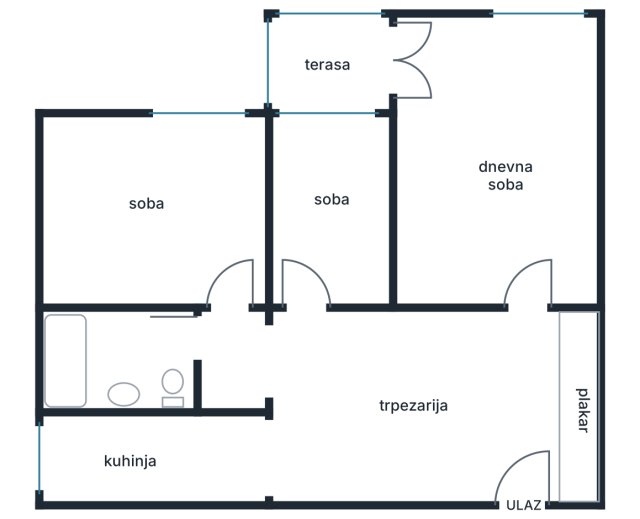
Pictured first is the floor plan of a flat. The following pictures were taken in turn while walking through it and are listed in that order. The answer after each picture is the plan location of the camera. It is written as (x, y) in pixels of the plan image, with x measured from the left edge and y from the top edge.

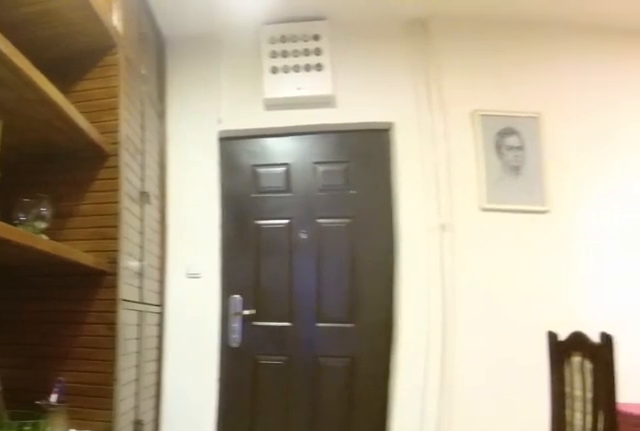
(535, 285)
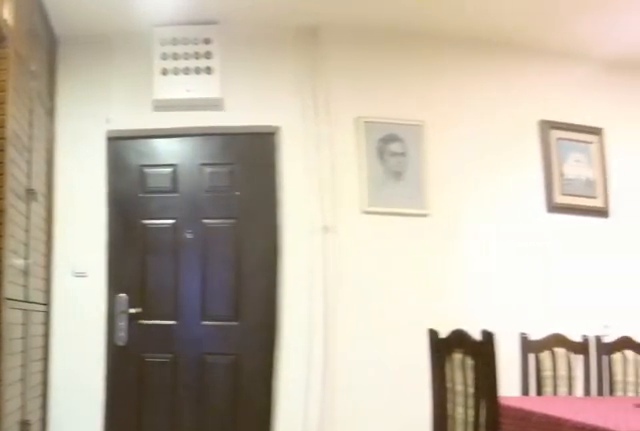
(537, 292)
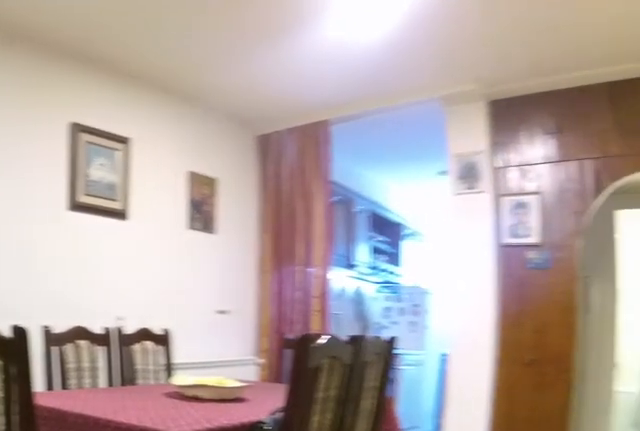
(537, 322)
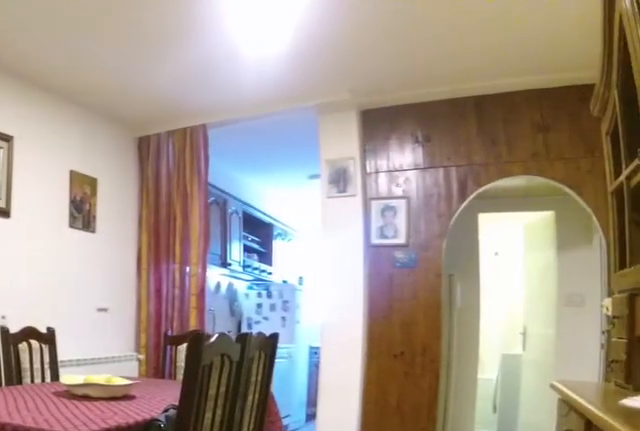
(530, 326)
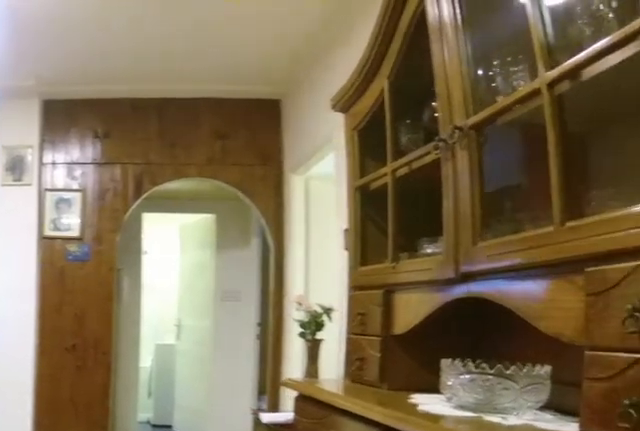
(490, 330)
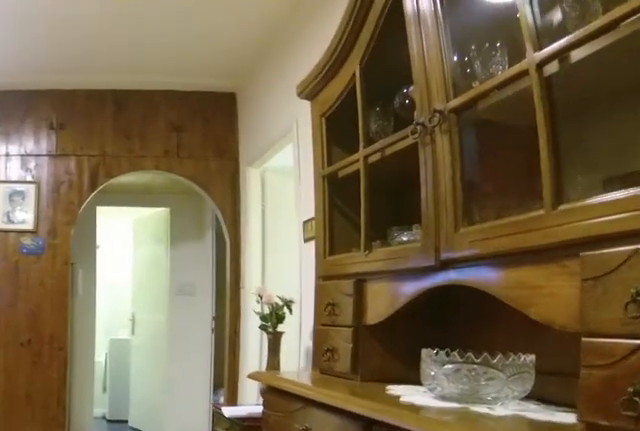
(484, 330)
